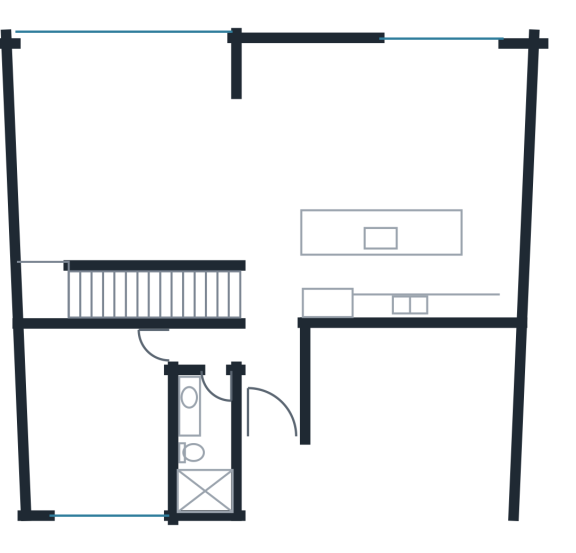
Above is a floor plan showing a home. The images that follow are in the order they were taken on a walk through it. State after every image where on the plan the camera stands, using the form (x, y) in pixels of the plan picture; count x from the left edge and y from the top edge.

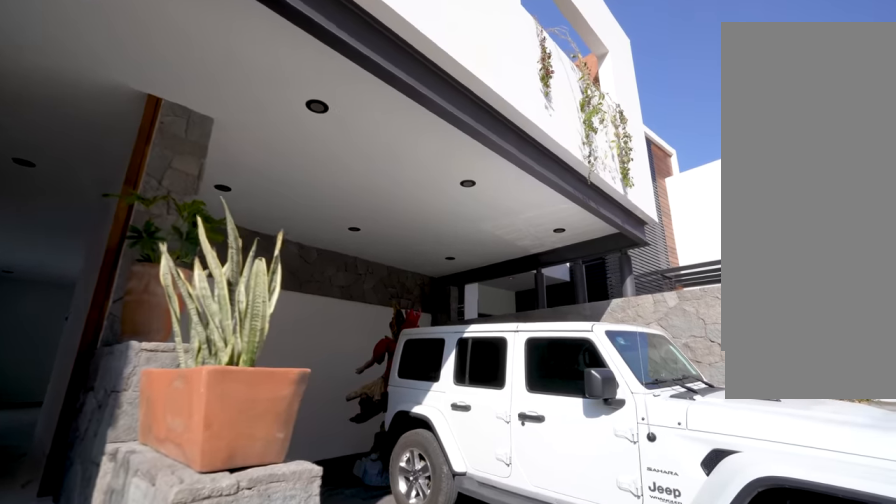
(271, 521)
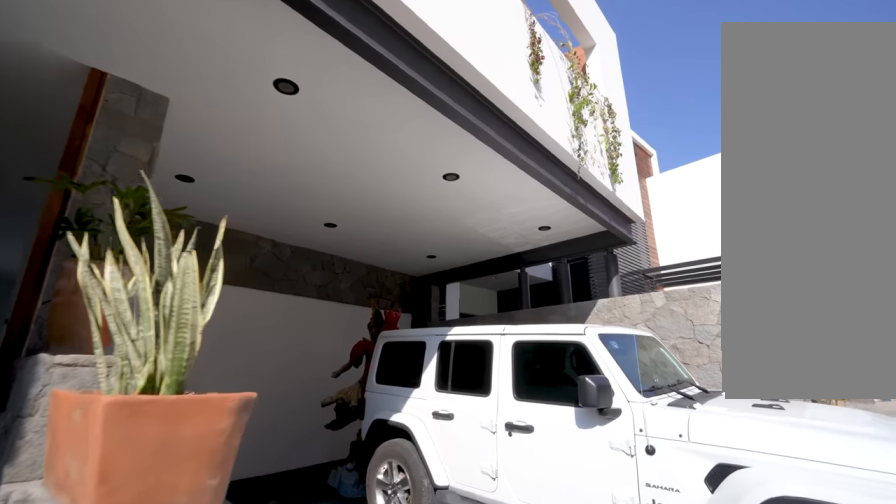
(270, 521)
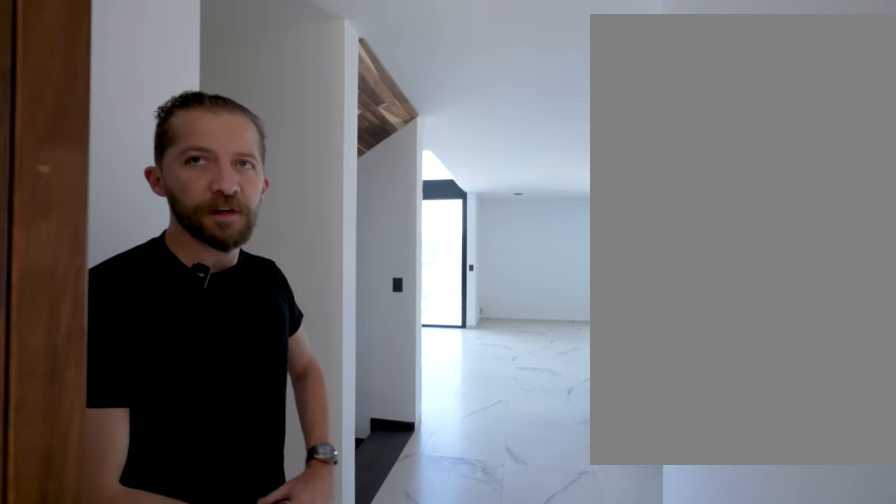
(266, 444)
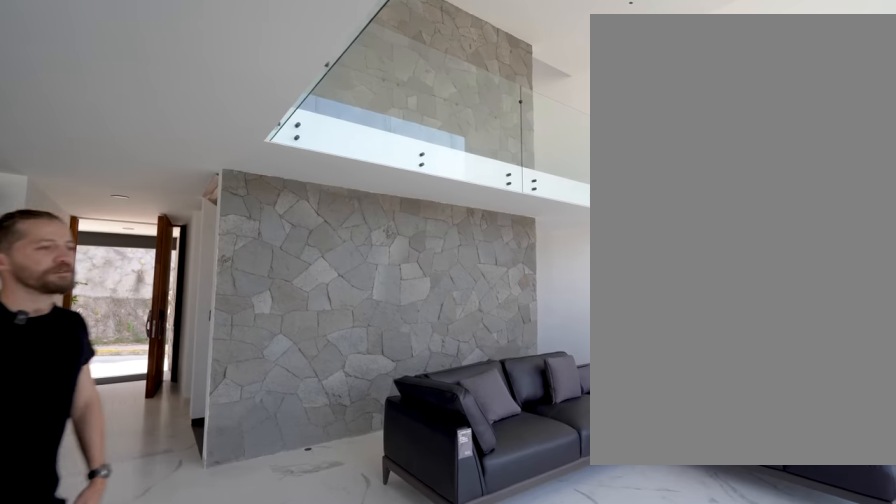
(307, 104)
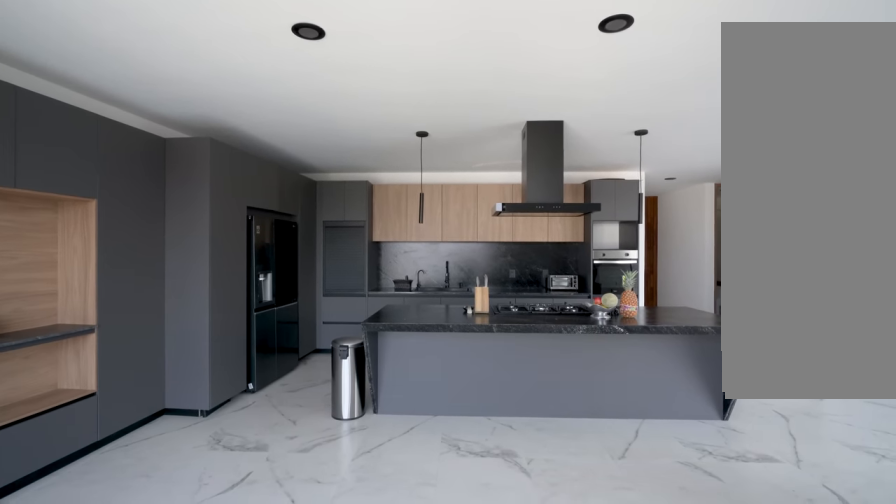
(426, 112)
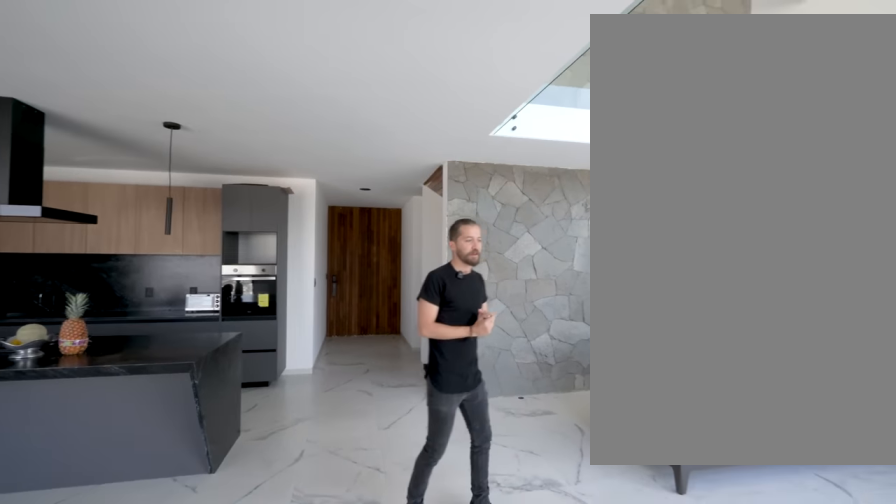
(287, 68)
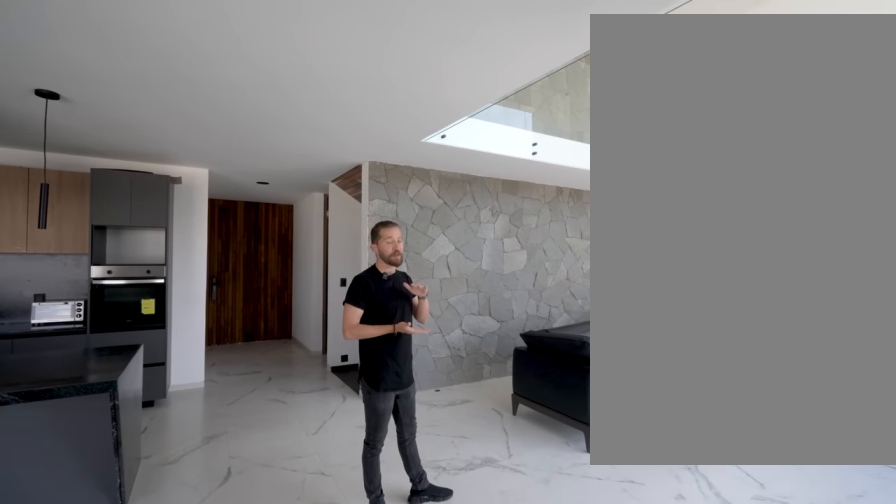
(287, 68)
